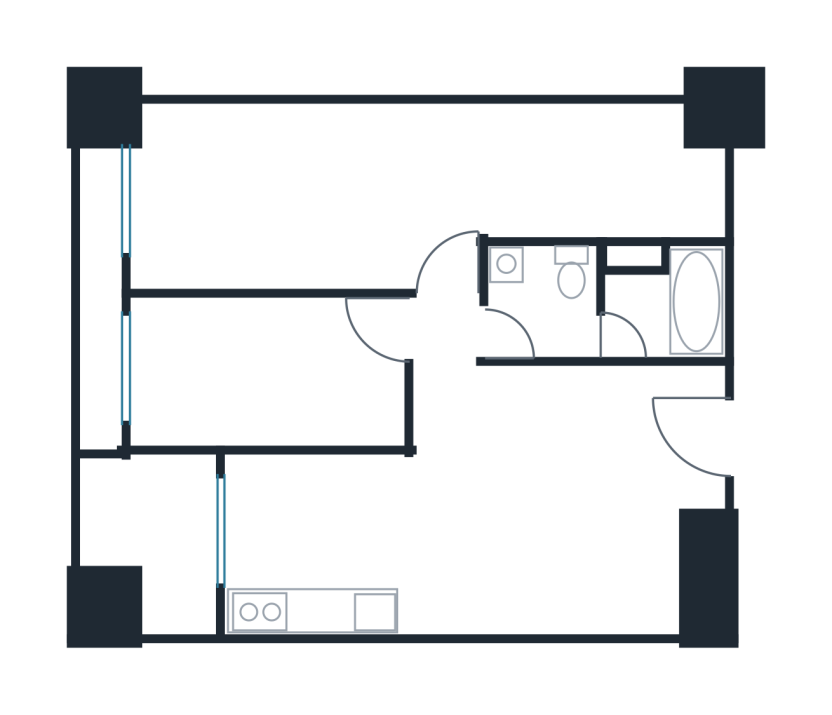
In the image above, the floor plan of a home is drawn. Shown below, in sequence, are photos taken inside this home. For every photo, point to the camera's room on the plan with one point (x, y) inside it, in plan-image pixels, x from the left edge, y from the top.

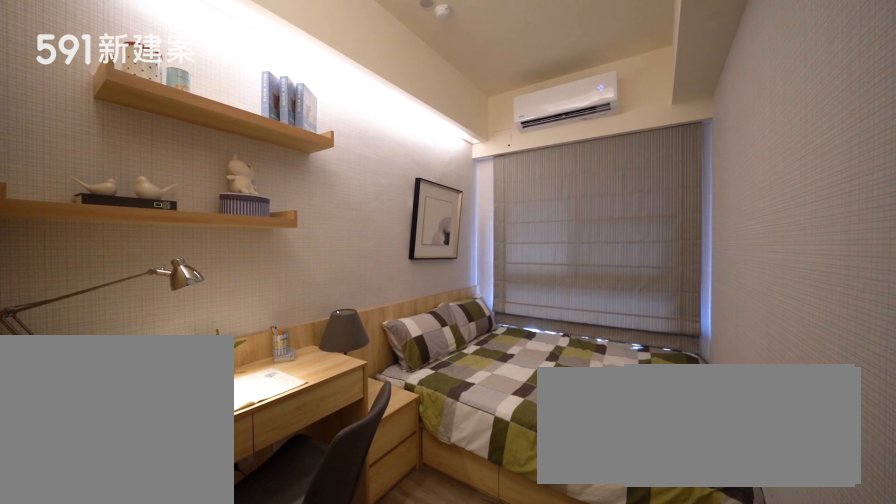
(266, 371)
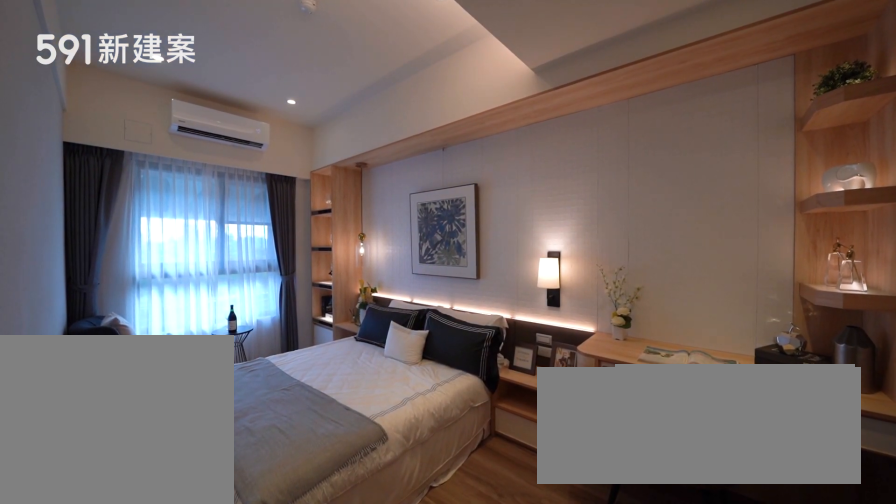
(299, 197)
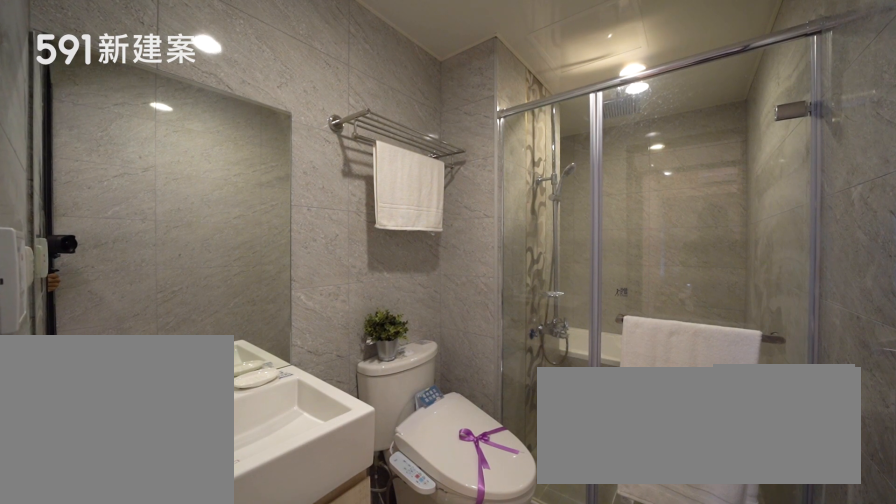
(609, 303)
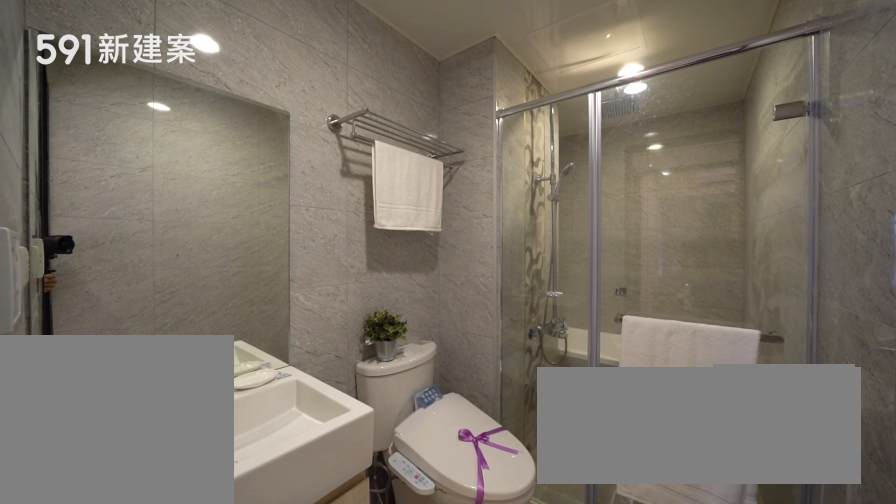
(609, 303)
